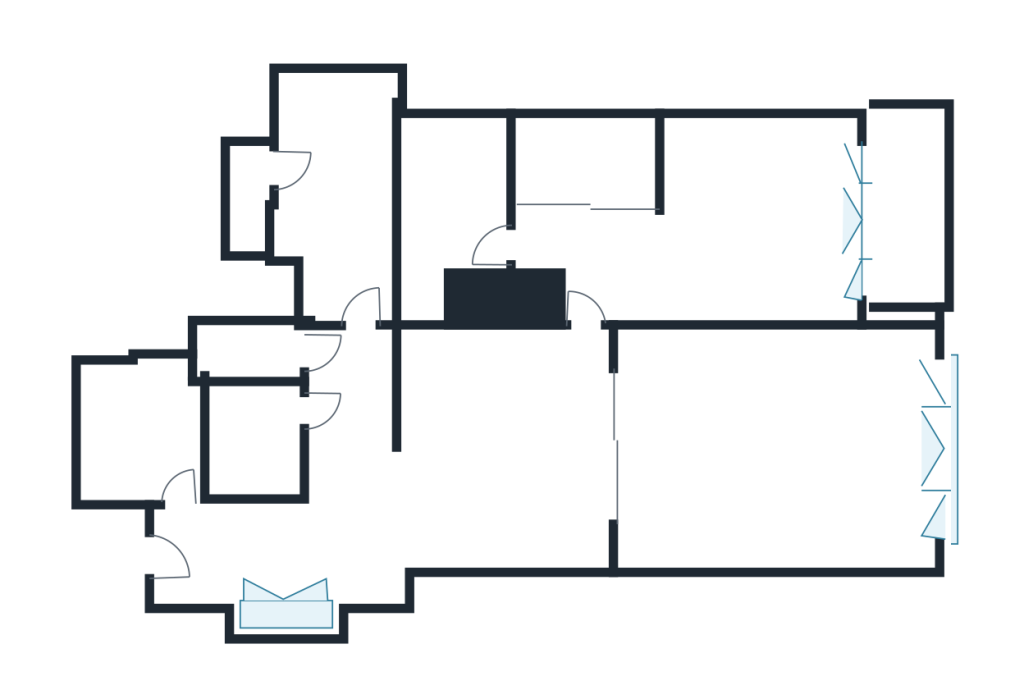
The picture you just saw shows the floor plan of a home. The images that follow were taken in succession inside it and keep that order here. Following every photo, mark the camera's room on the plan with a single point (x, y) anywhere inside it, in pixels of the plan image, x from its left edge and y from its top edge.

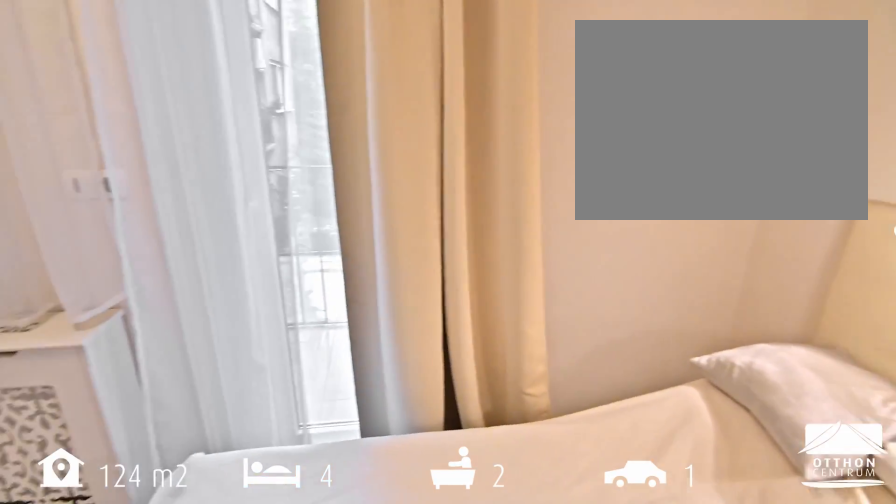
(338, 167)
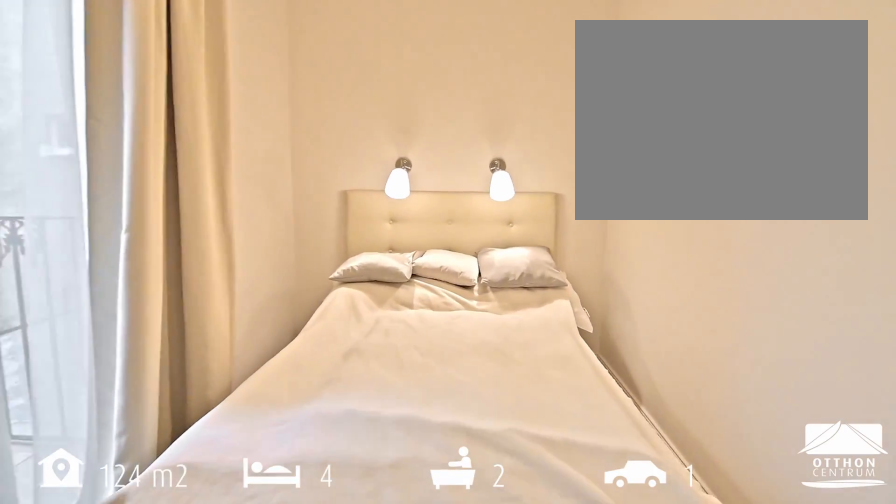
(338, 167)
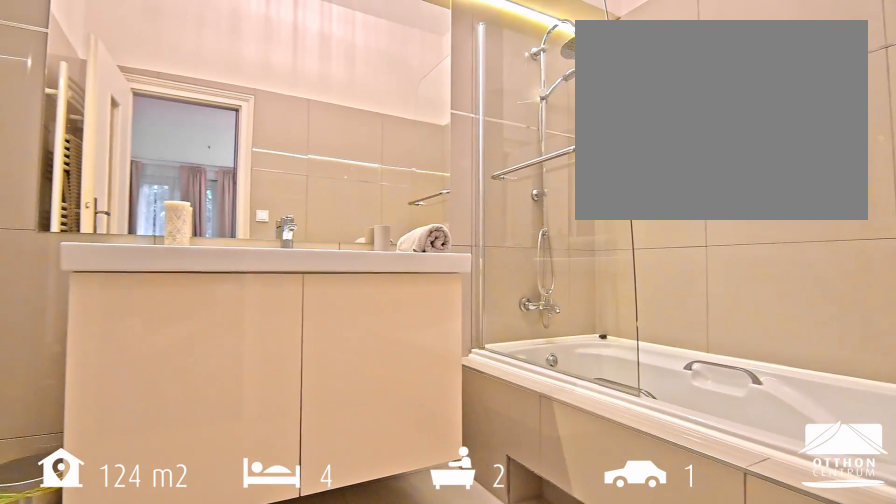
(455, 230)
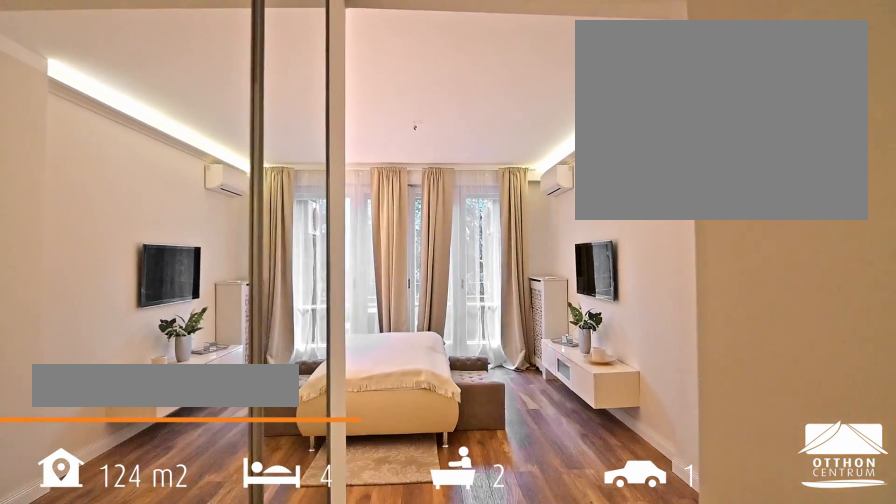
(725, 270)
